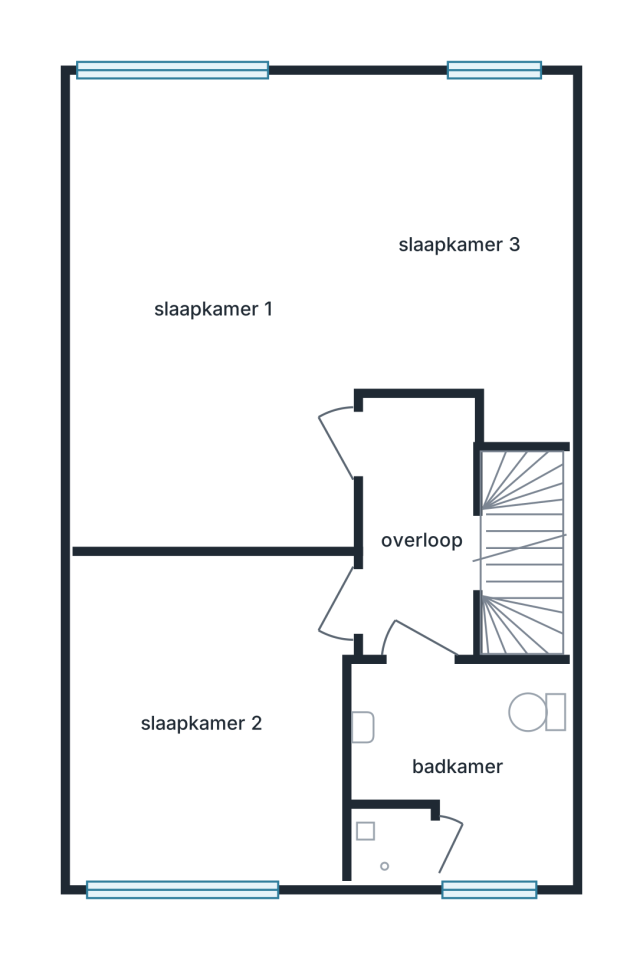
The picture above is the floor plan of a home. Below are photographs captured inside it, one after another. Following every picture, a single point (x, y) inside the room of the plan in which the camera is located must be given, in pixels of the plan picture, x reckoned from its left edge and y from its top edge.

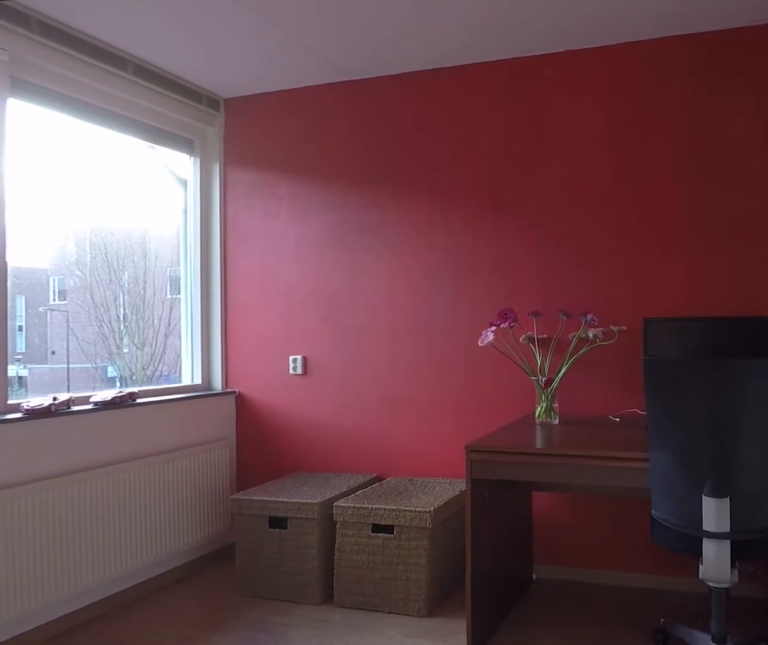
(203, 796)
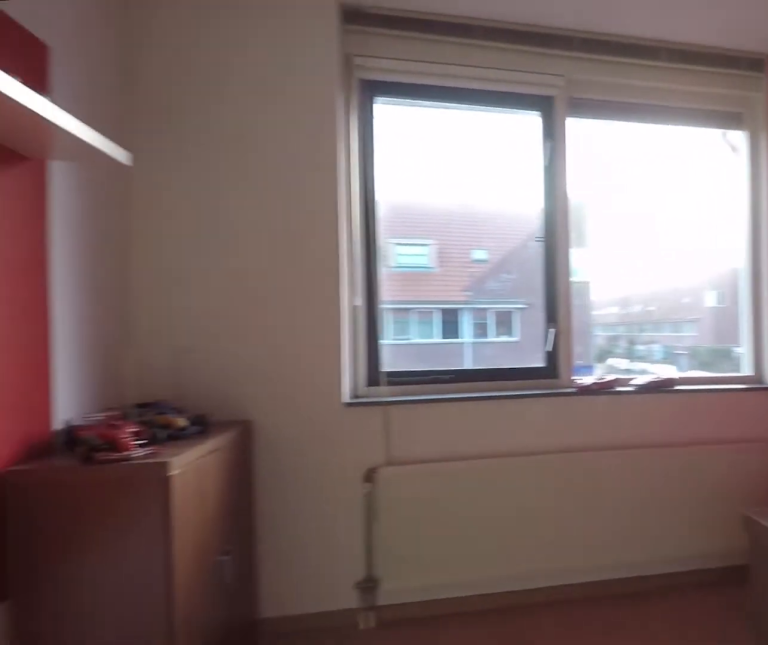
(203, 796)
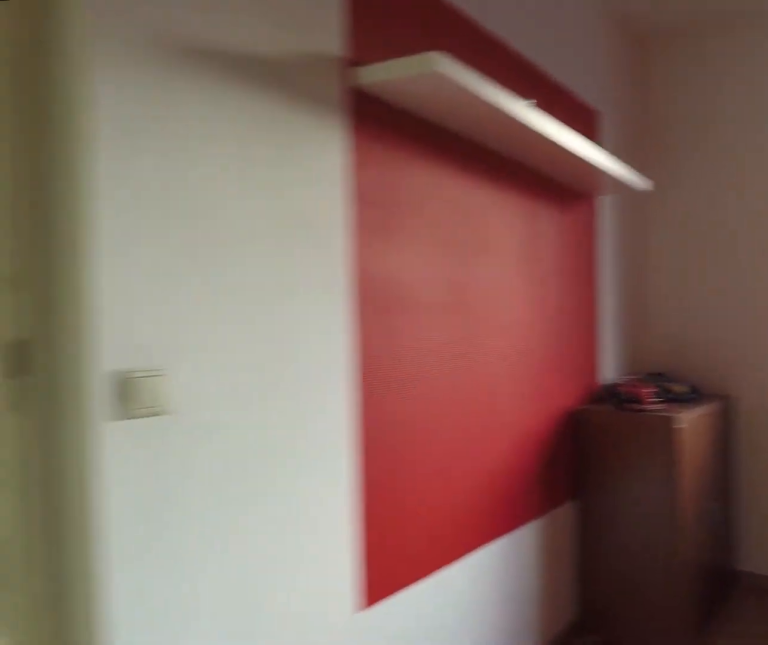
(203, 796)
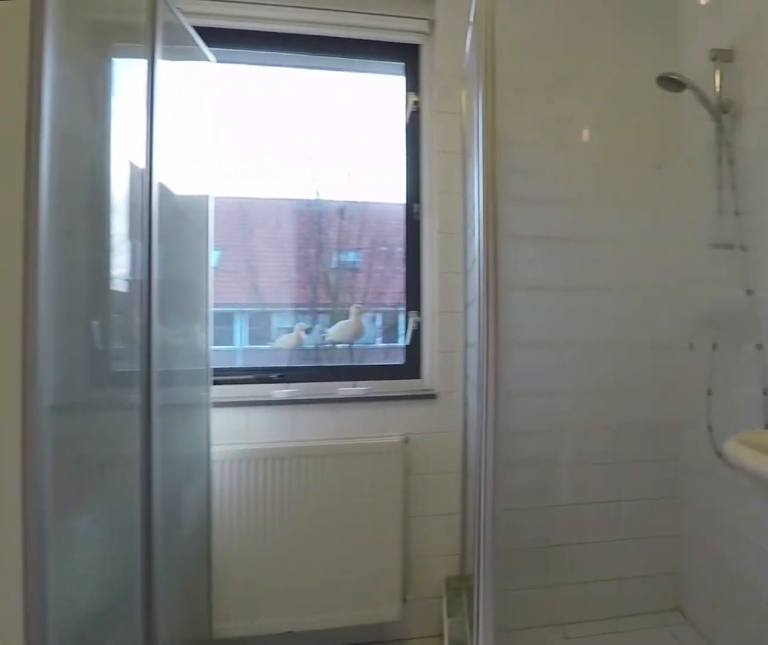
(460, 802)
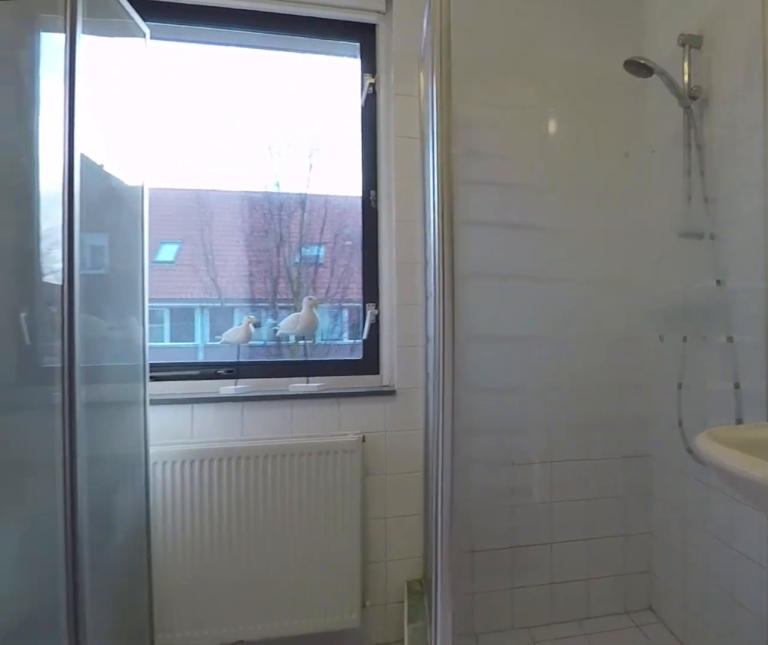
(460, 802)
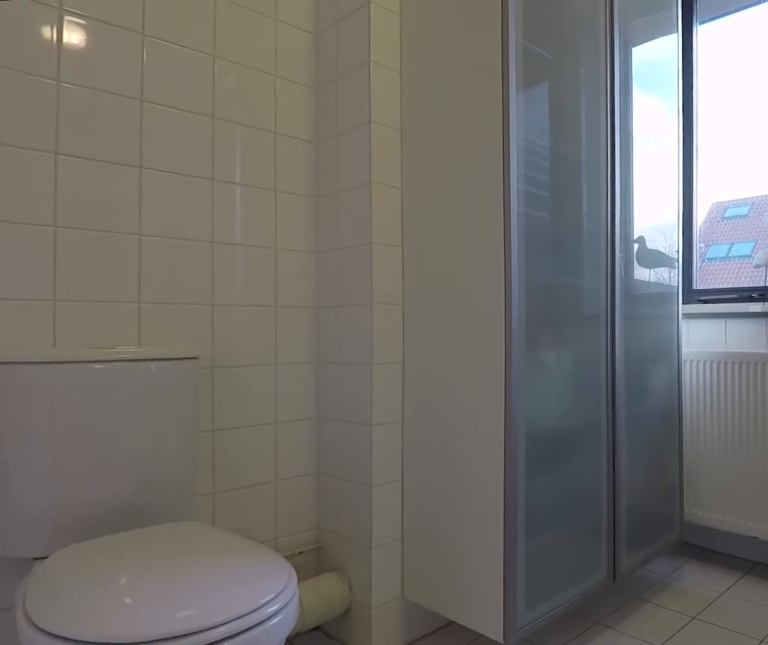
(460, 802)
